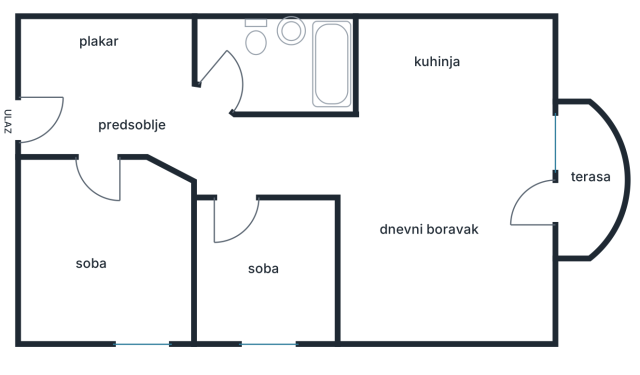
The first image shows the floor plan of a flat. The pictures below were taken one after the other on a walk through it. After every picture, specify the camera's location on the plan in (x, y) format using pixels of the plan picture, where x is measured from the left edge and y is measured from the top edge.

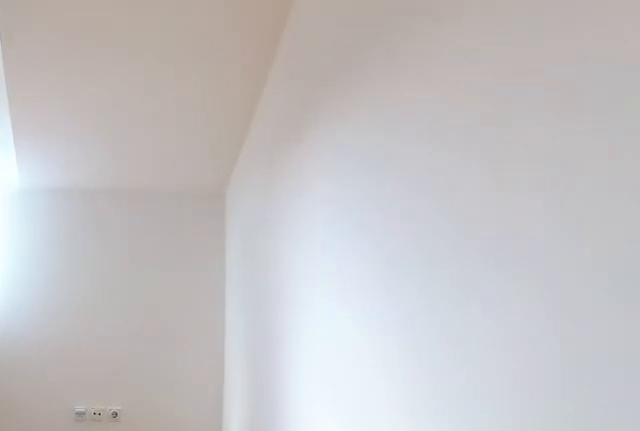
(96, 134)
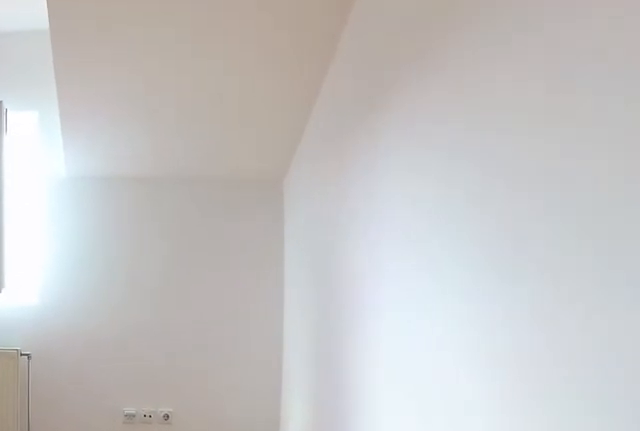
(91, 154)
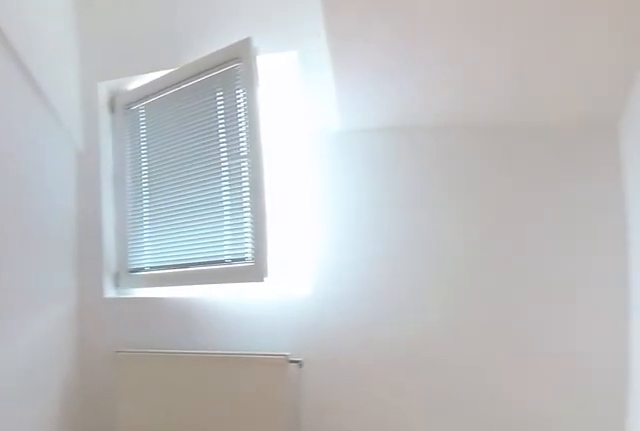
(100, 191)
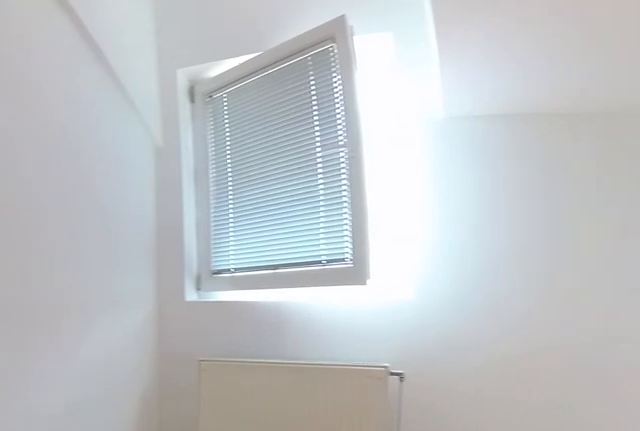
(110, 200)
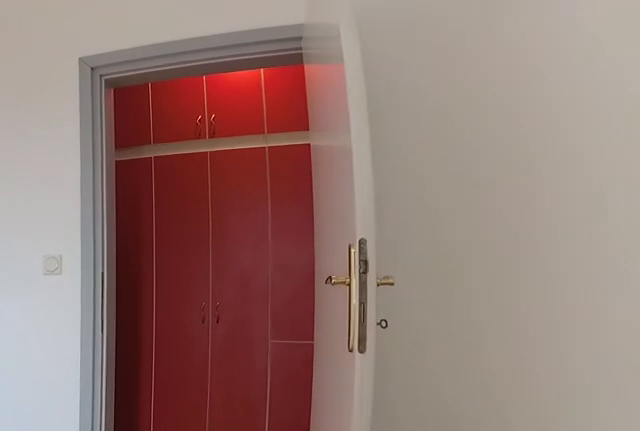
(117, 279)
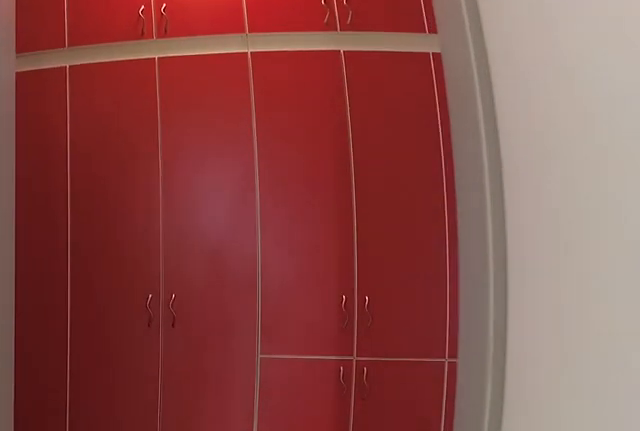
(109, 217)
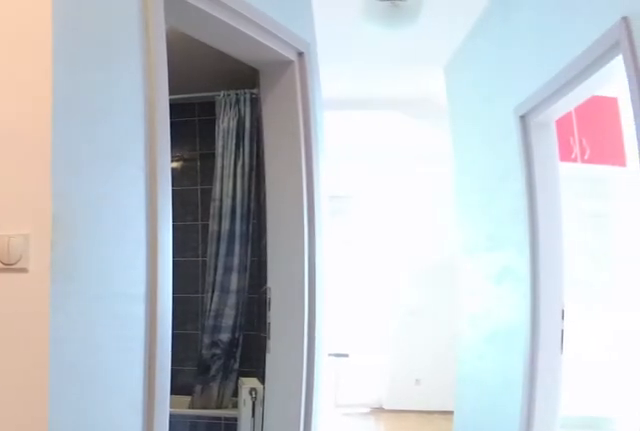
(103, 123)
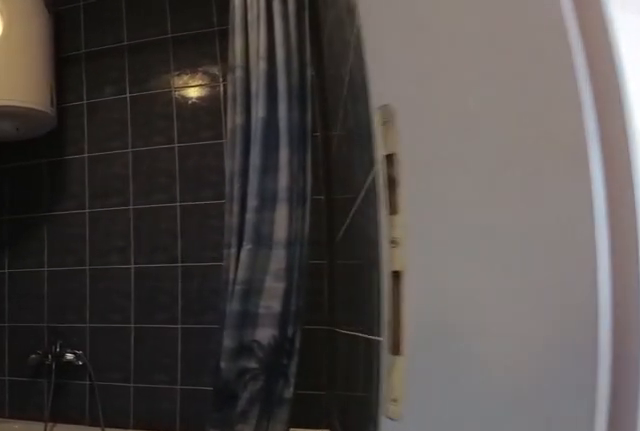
(197, 110)
